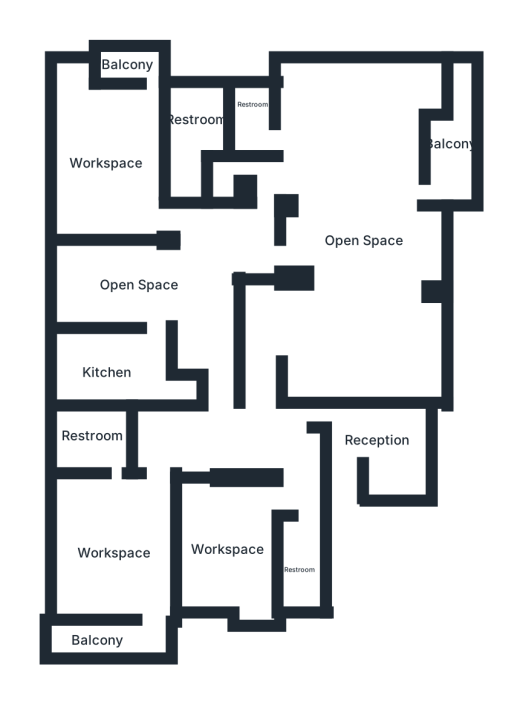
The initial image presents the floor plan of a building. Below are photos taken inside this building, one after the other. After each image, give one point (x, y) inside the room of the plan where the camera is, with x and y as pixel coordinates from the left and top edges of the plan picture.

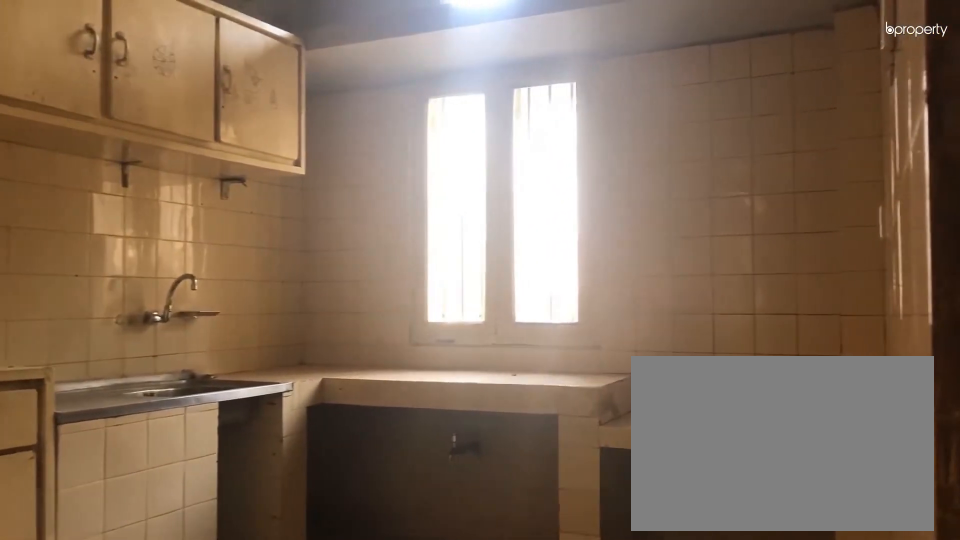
(106, 376)
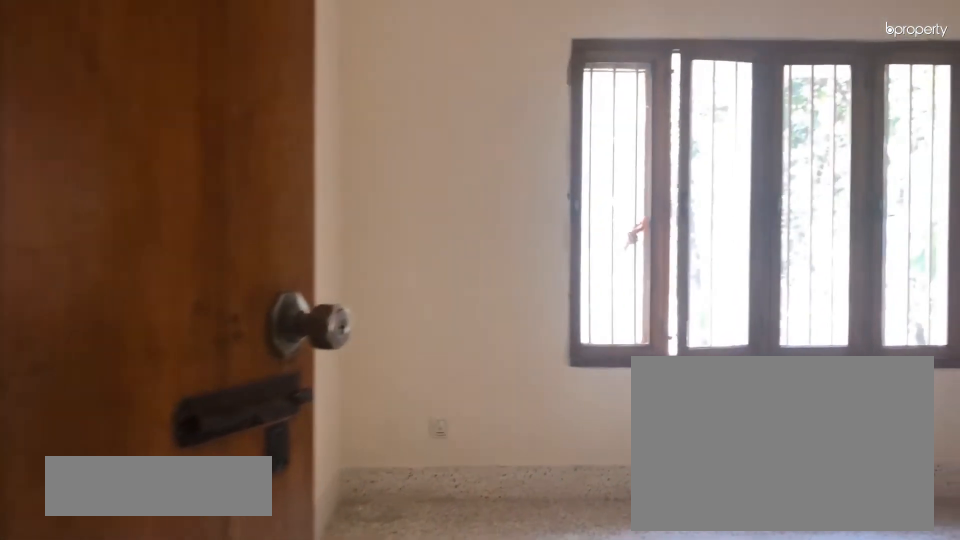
(106, 166)
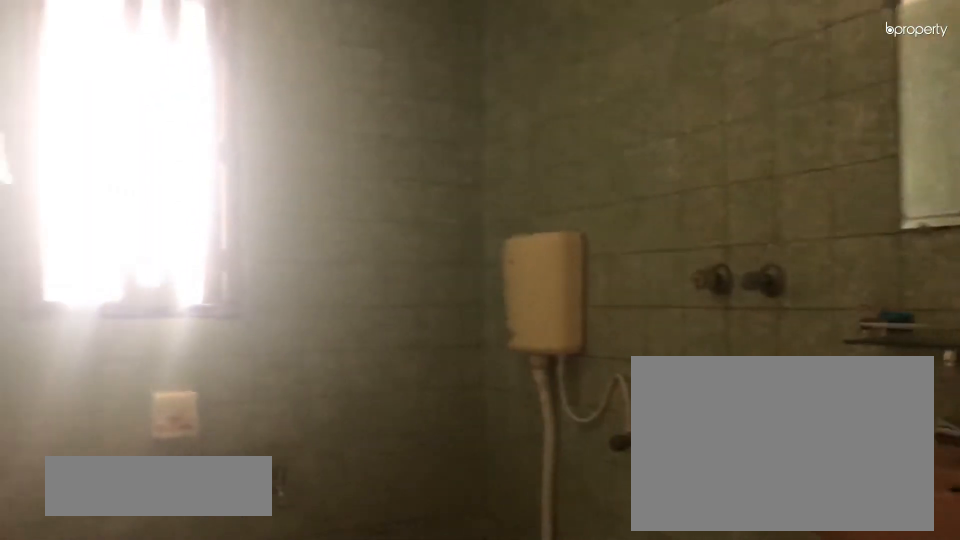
(198, 112)
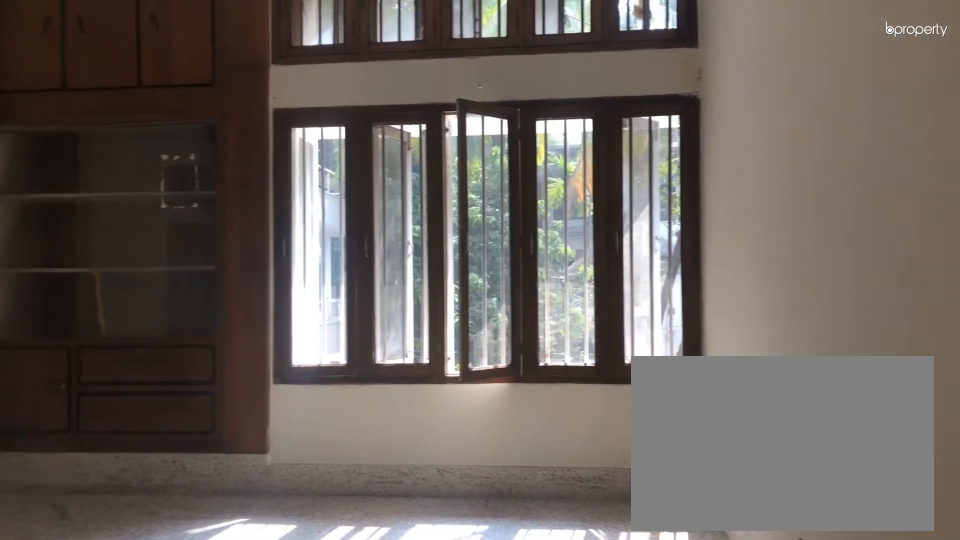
(353, 329)
